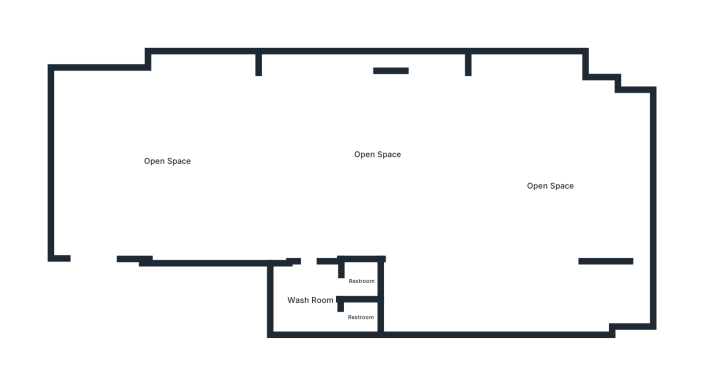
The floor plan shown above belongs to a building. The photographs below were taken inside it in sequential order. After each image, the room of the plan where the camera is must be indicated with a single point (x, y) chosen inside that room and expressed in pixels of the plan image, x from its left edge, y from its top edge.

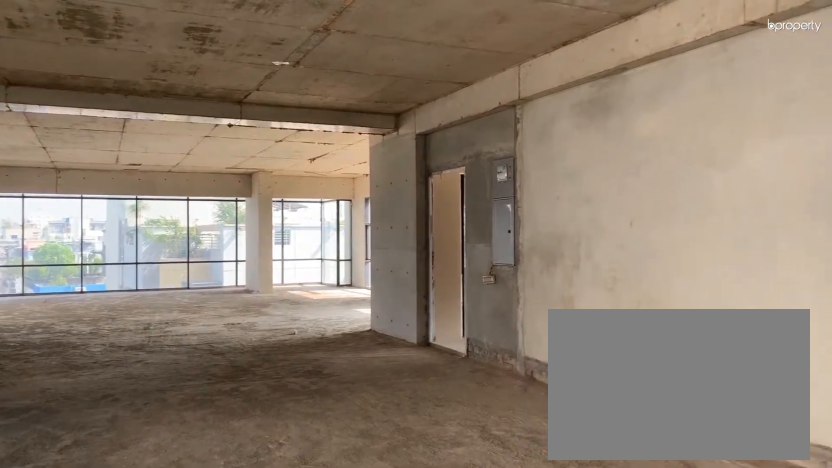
(169, 161)
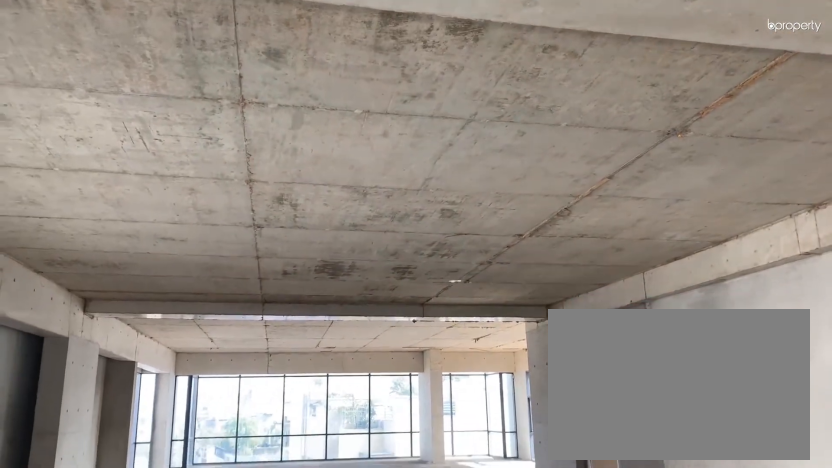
(169, 162)
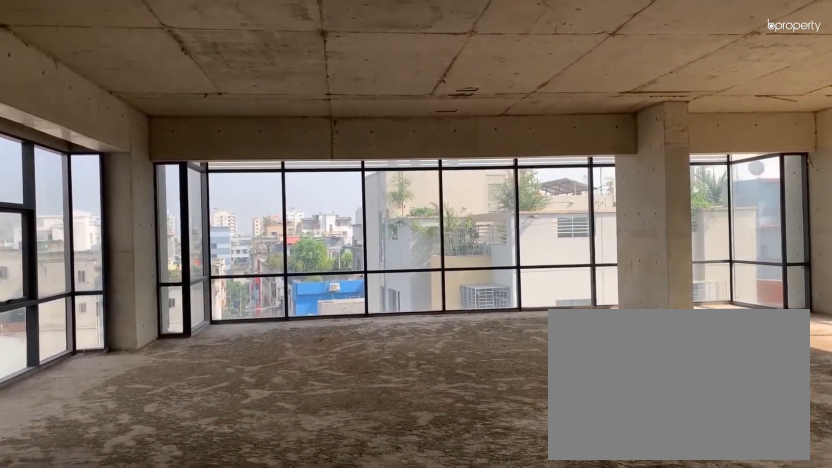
(379, 154)
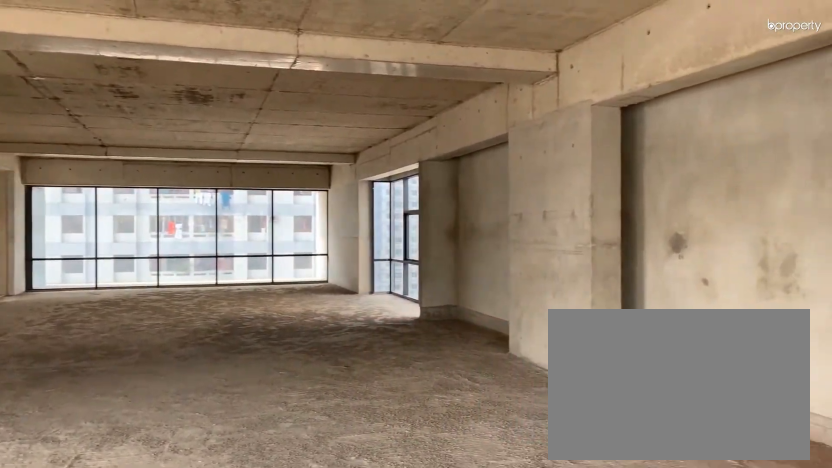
(552, 185)
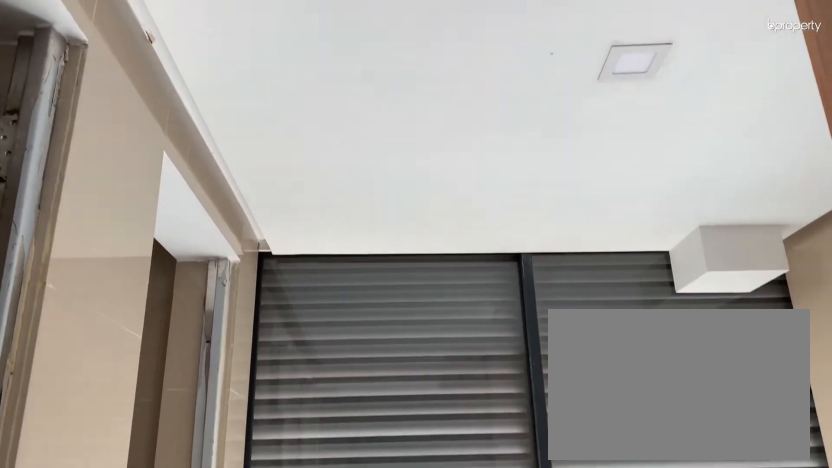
(310, 300)
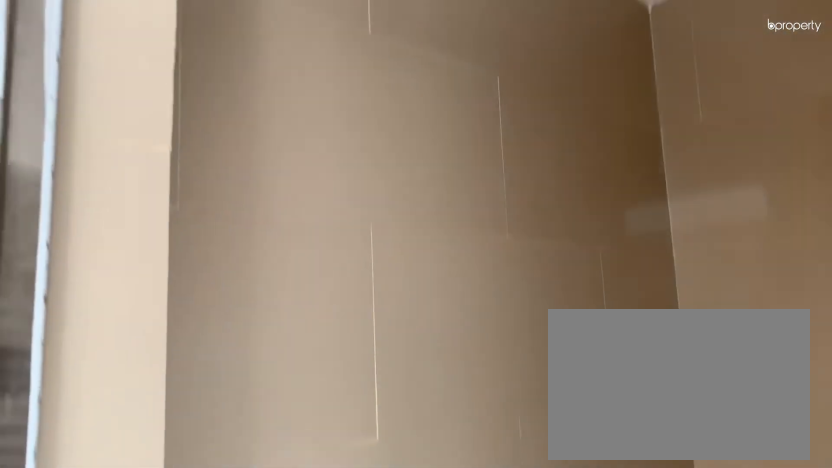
(360, 282)
